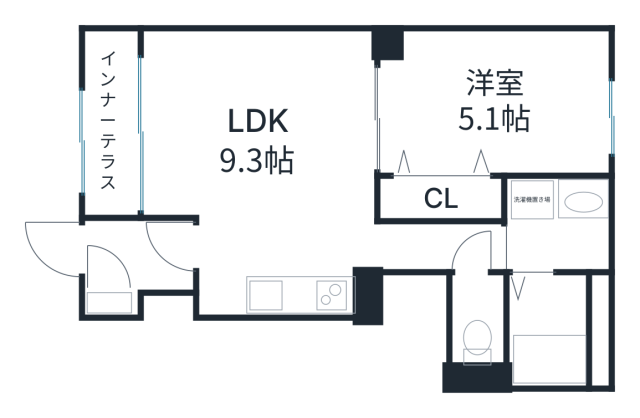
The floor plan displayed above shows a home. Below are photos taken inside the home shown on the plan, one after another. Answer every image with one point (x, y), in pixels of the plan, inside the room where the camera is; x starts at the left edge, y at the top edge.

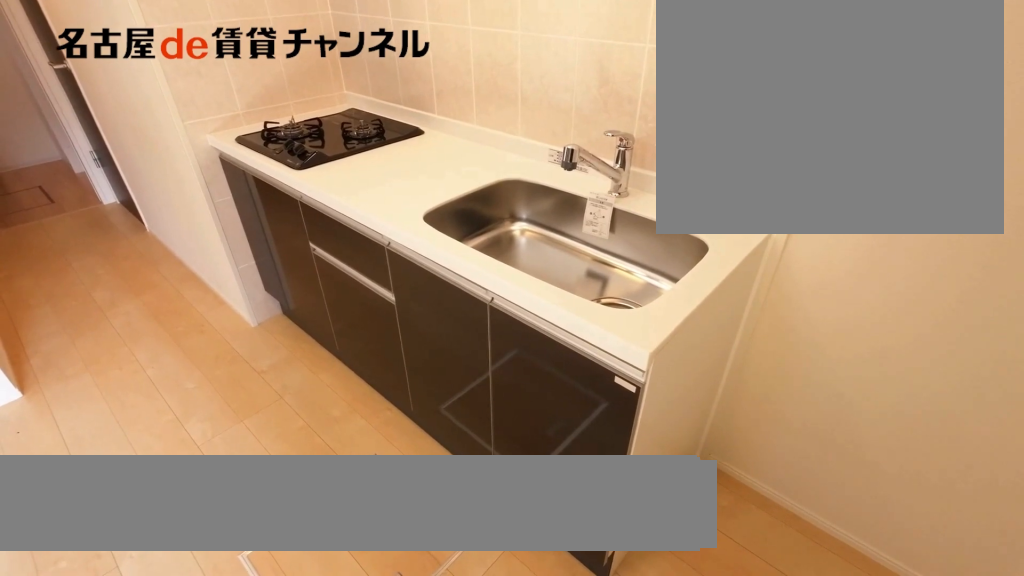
(310, 294)
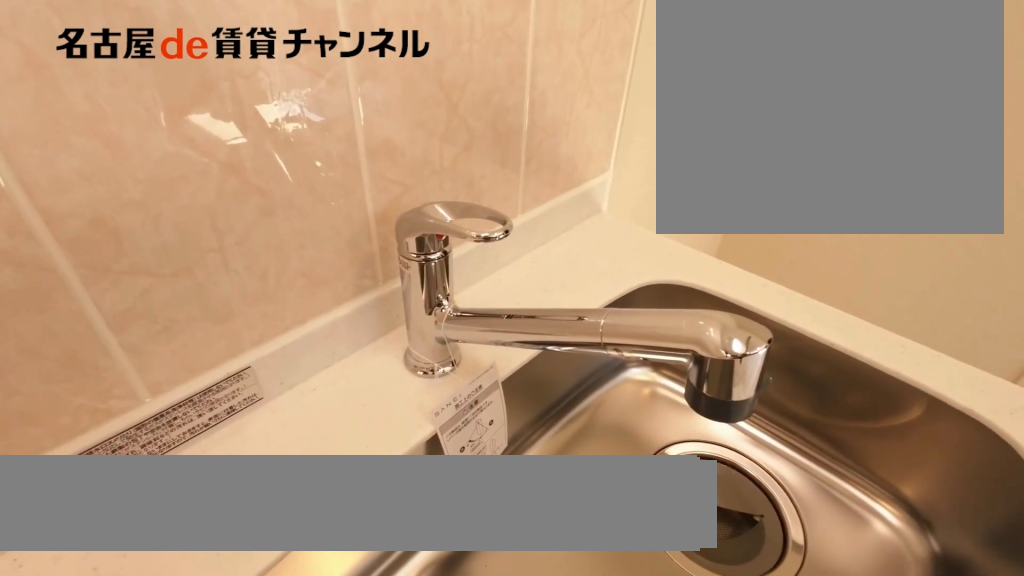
(310, 294)
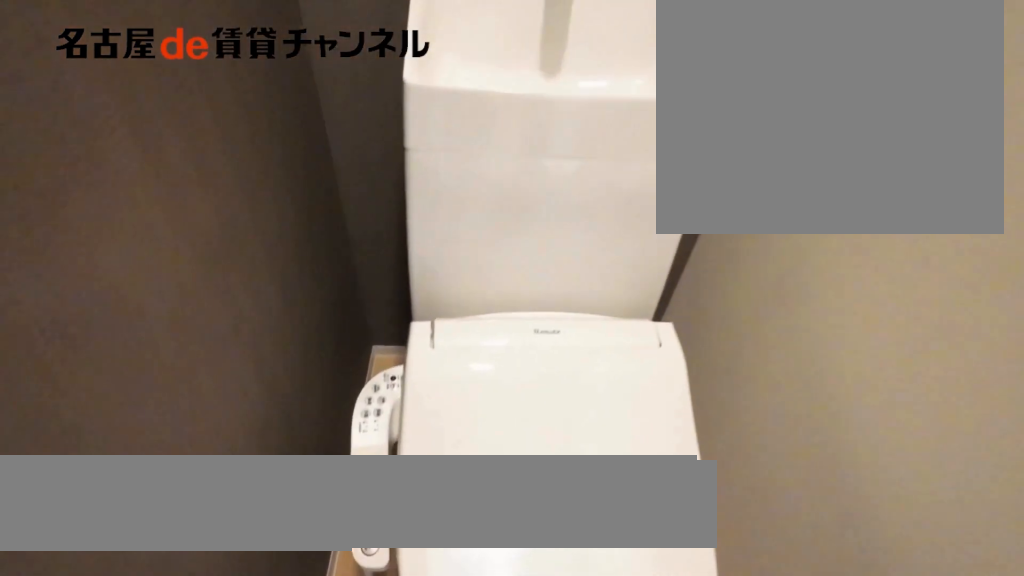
(476, 321)
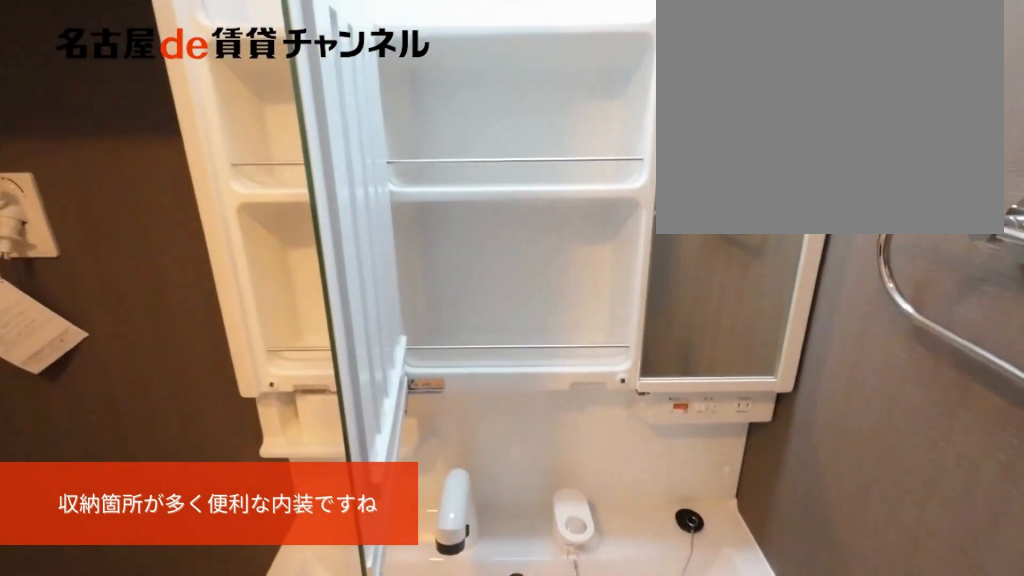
(556, 223)
